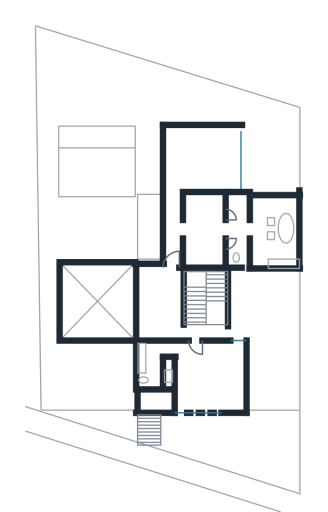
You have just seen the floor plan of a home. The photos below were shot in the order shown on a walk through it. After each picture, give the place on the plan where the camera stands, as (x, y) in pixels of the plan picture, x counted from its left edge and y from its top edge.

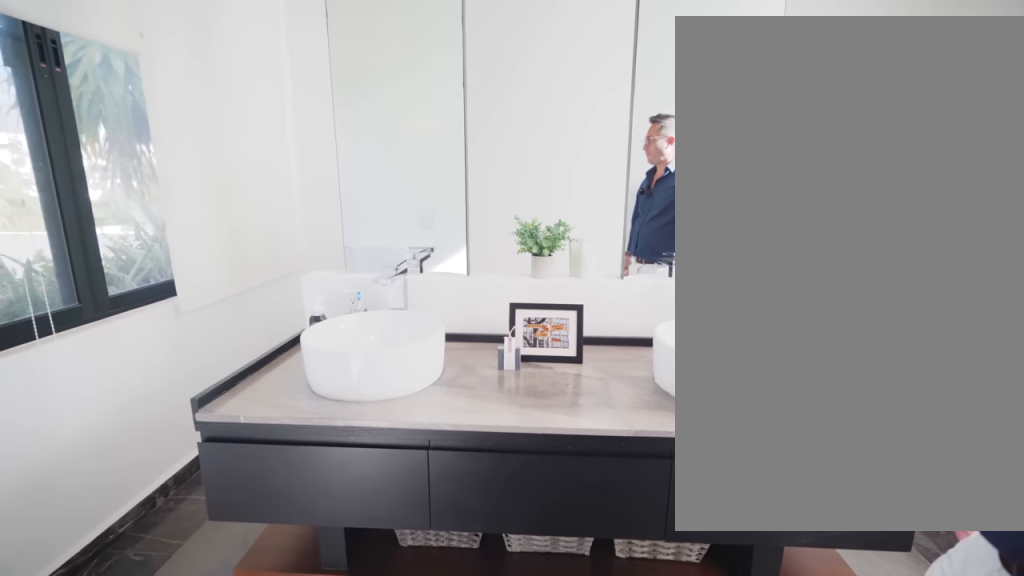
(250, 229)
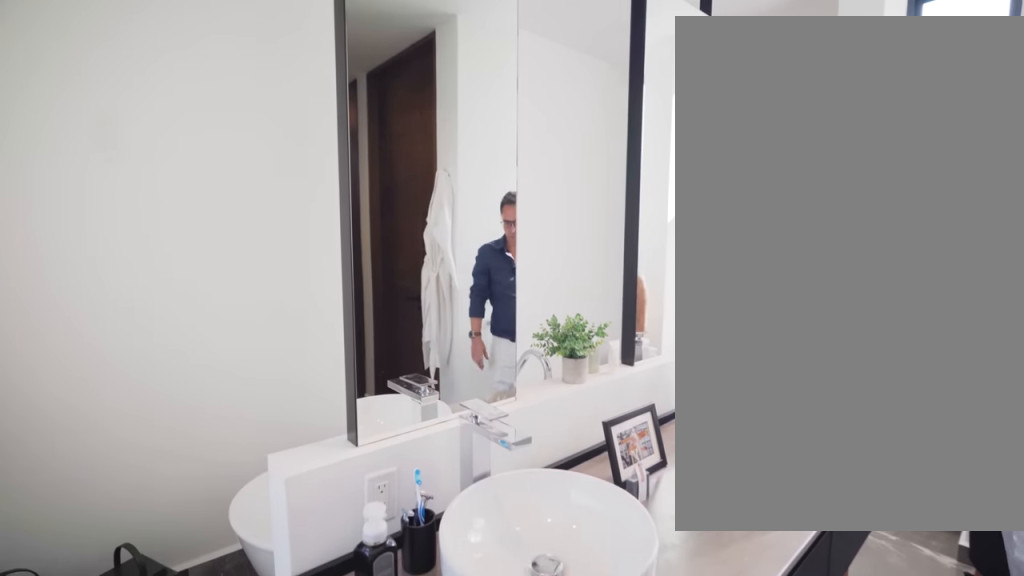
(256, 222)
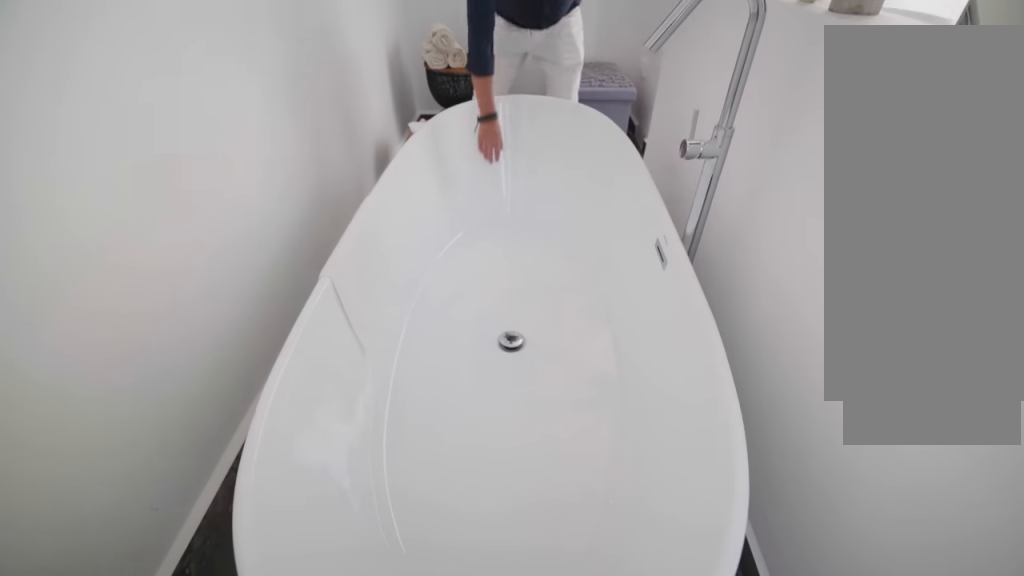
(282, 209)
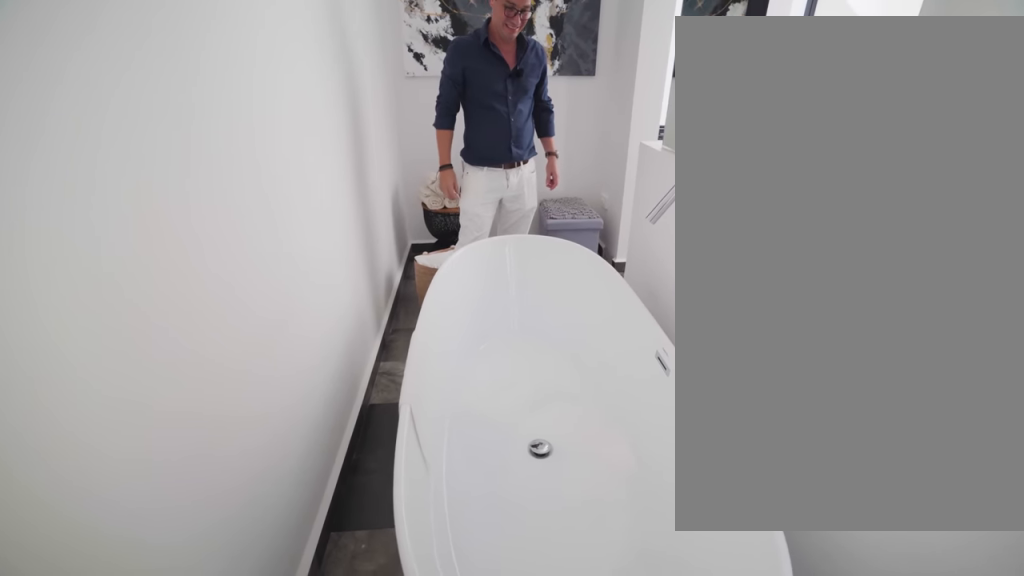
(282, 209)
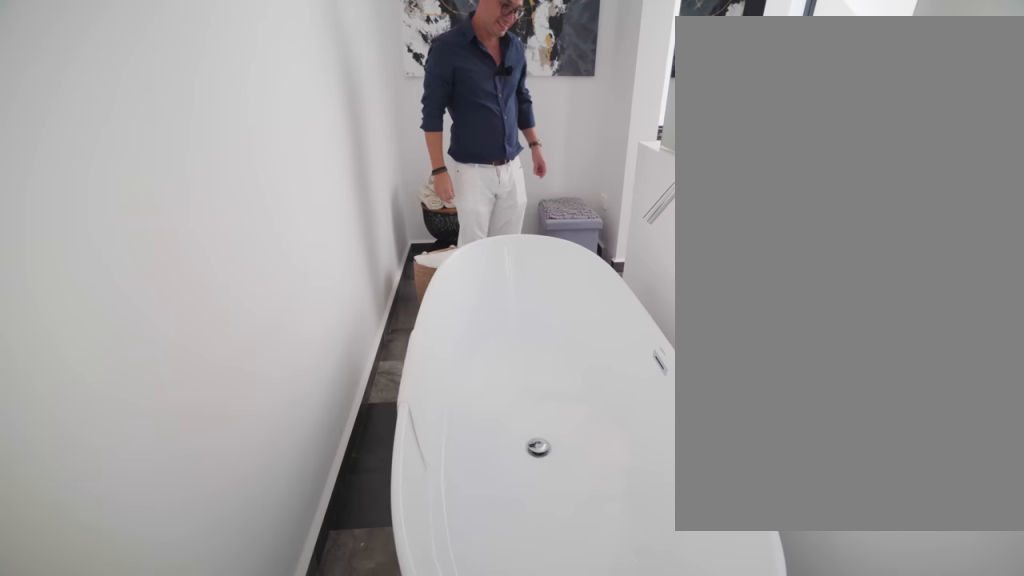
(282, 209)
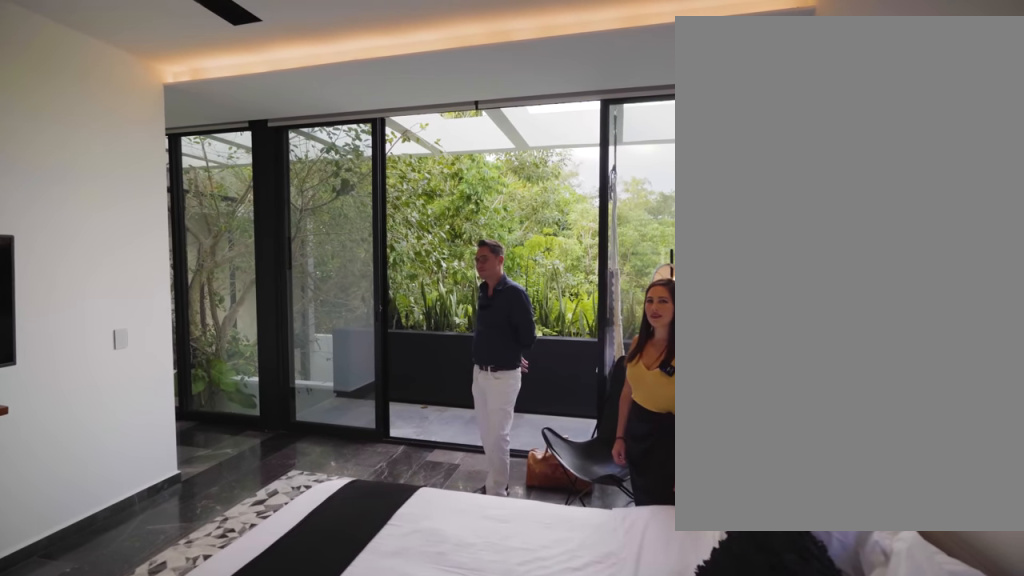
(233, 154)
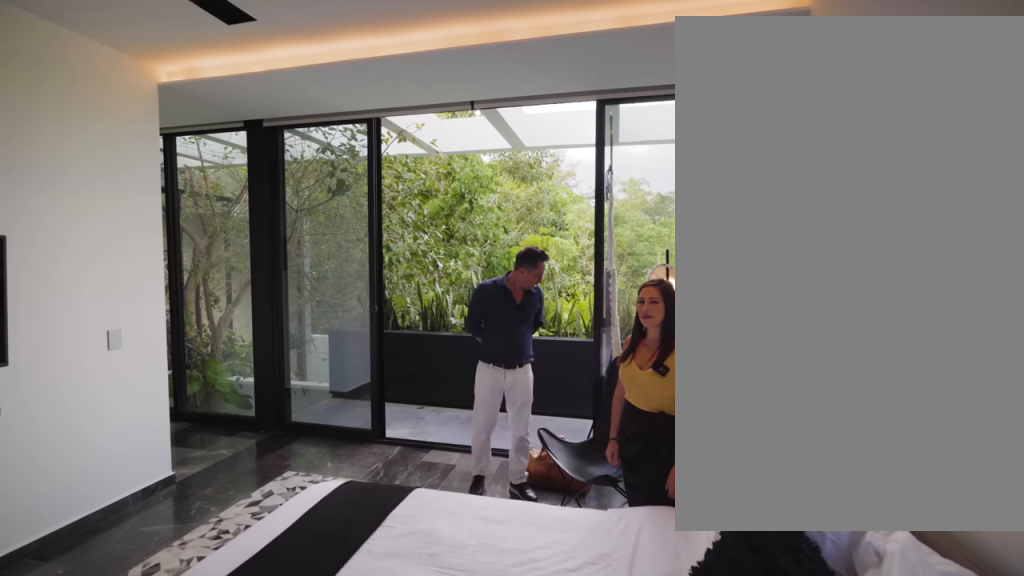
(234, 154)
